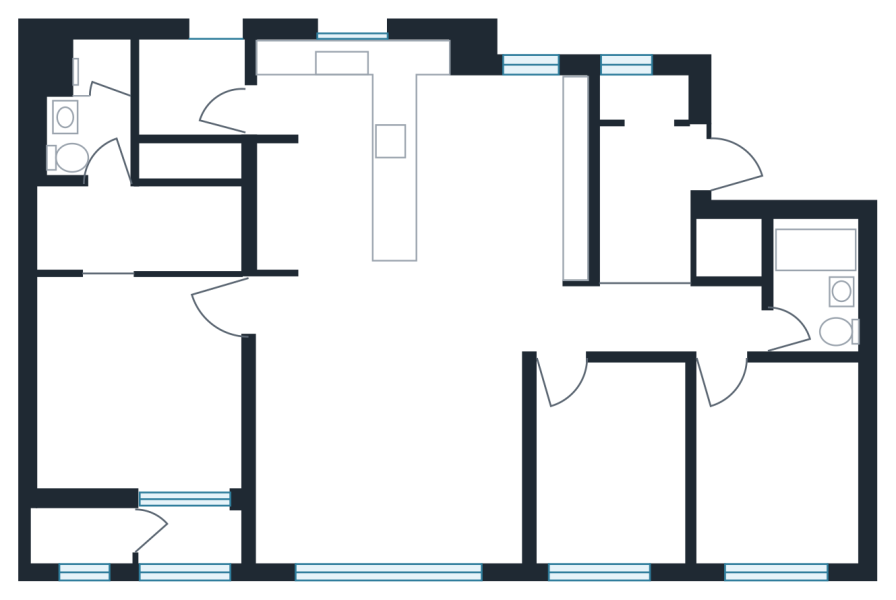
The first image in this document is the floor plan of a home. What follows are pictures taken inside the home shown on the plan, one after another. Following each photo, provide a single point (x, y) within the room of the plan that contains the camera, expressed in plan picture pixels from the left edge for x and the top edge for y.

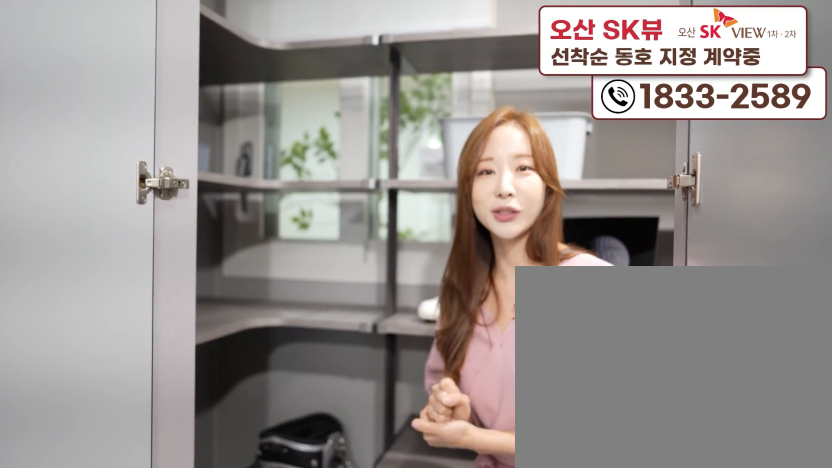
(652, 179)
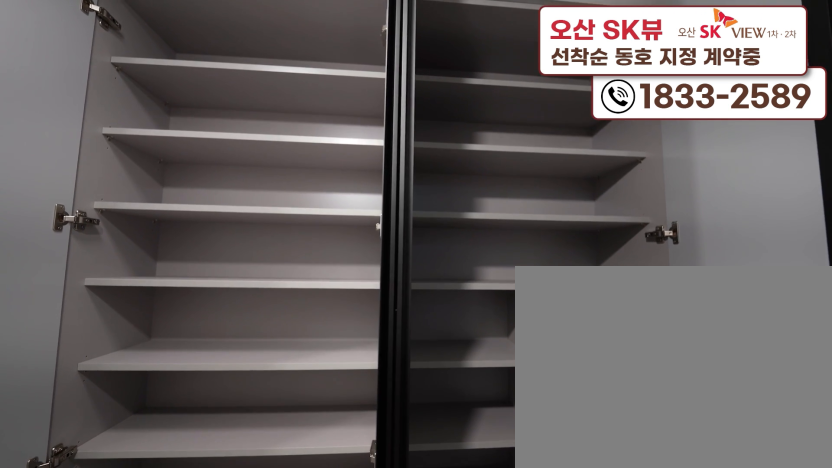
(652, 179)
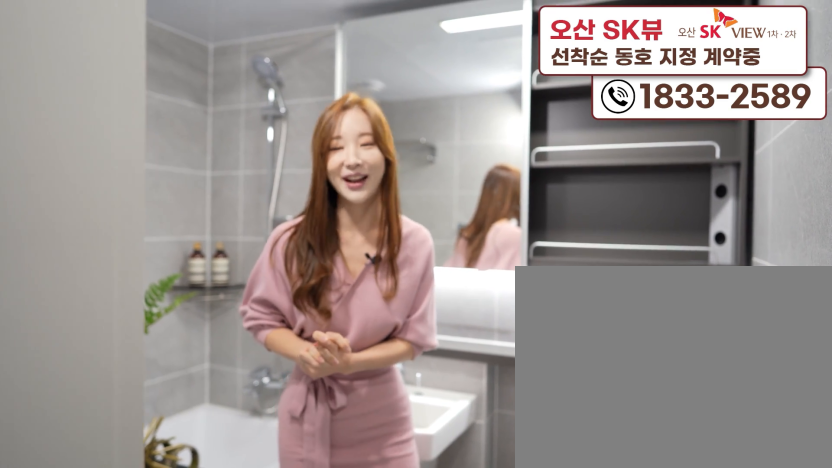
(822, 312)
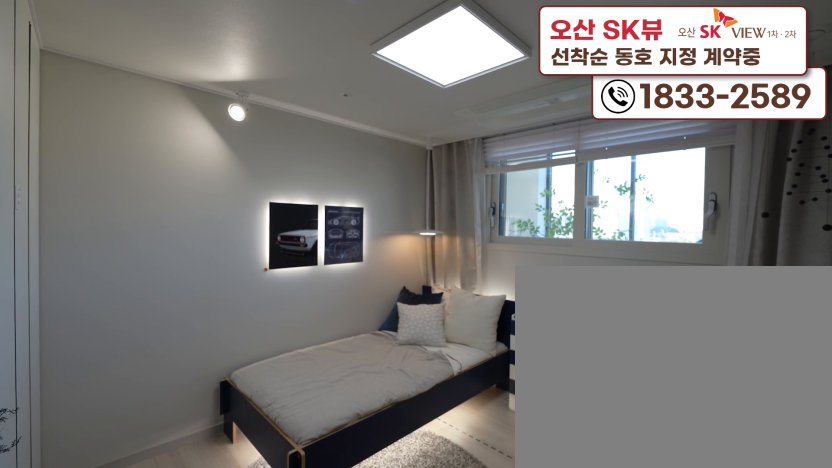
(769, 508)
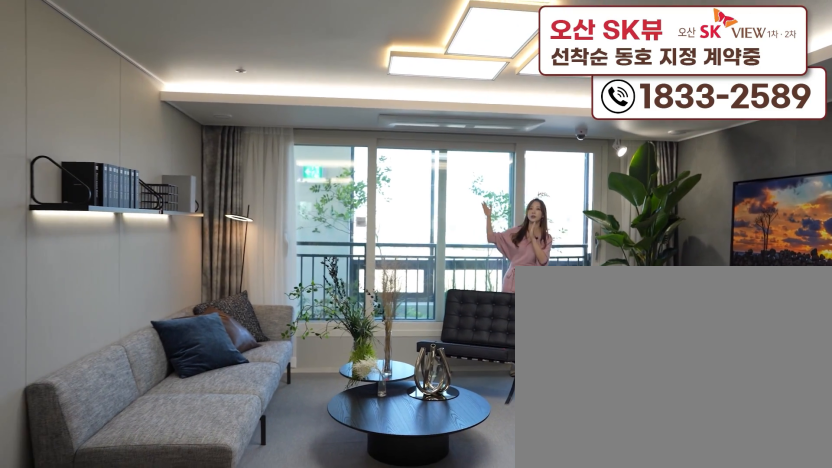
(393, 494)
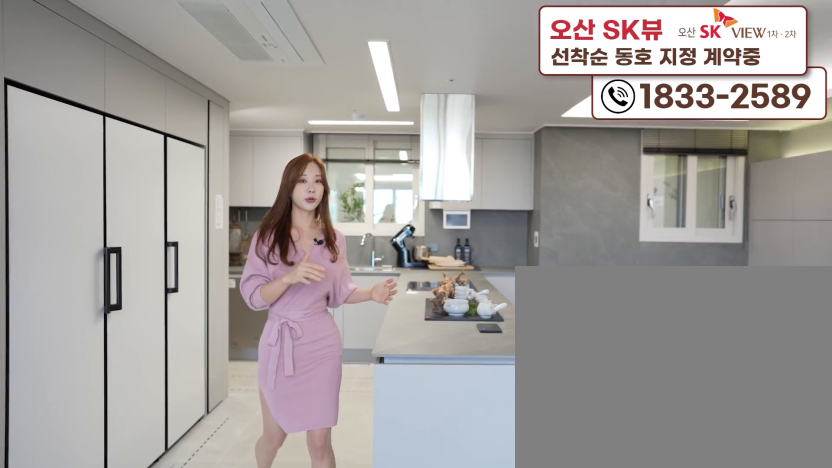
(357, 282)
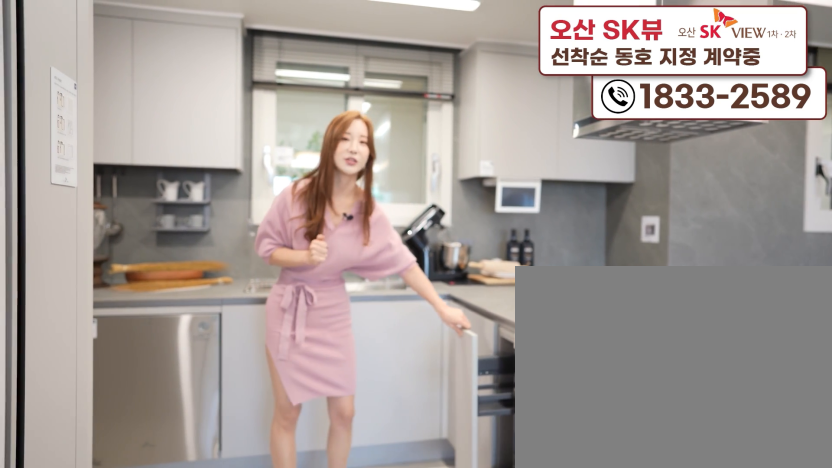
(357, 284)
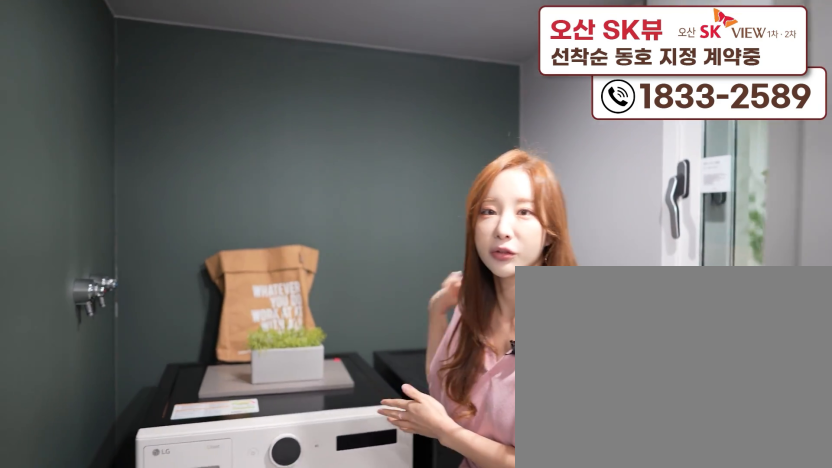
(203, 102)
